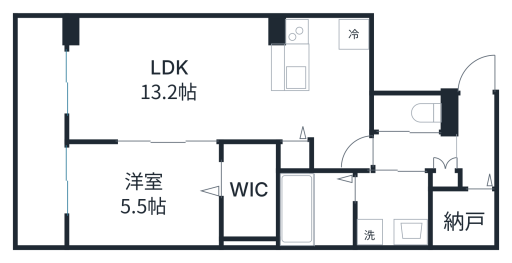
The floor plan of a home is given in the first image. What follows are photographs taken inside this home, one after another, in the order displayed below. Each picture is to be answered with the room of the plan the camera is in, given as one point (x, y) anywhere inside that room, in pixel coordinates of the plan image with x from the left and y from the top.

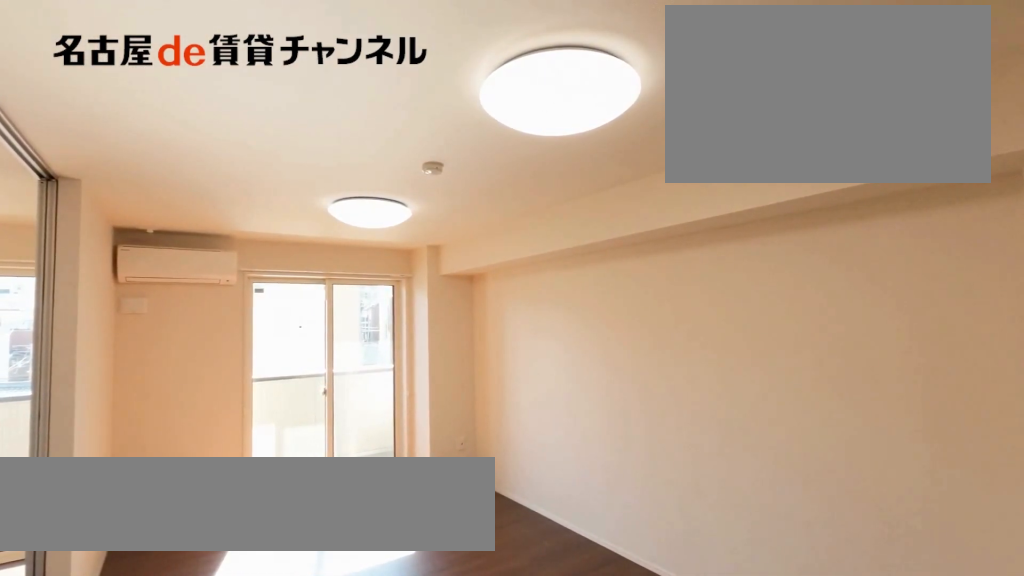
(197, 84)
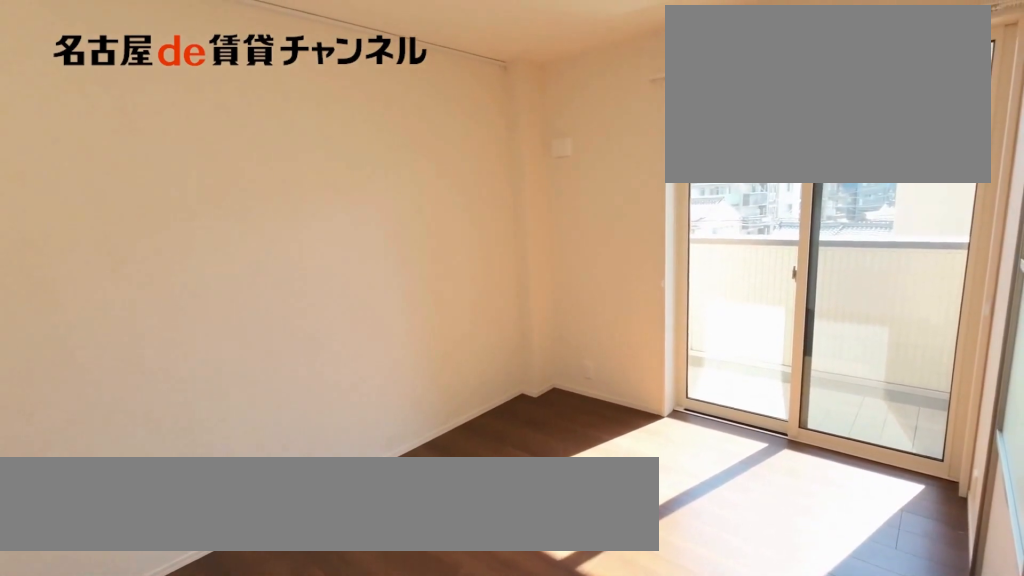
(141, 193)
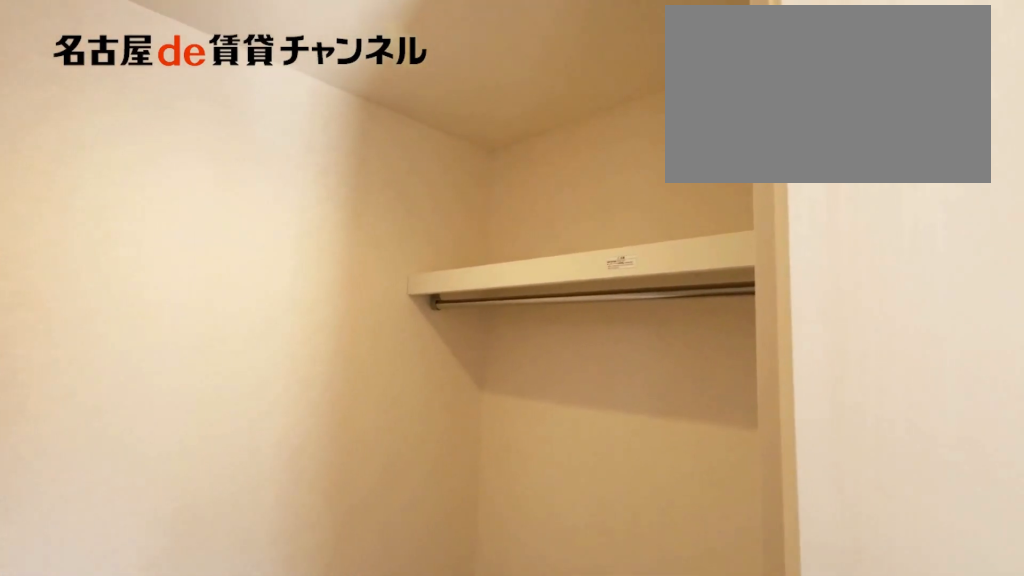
(247, 192)
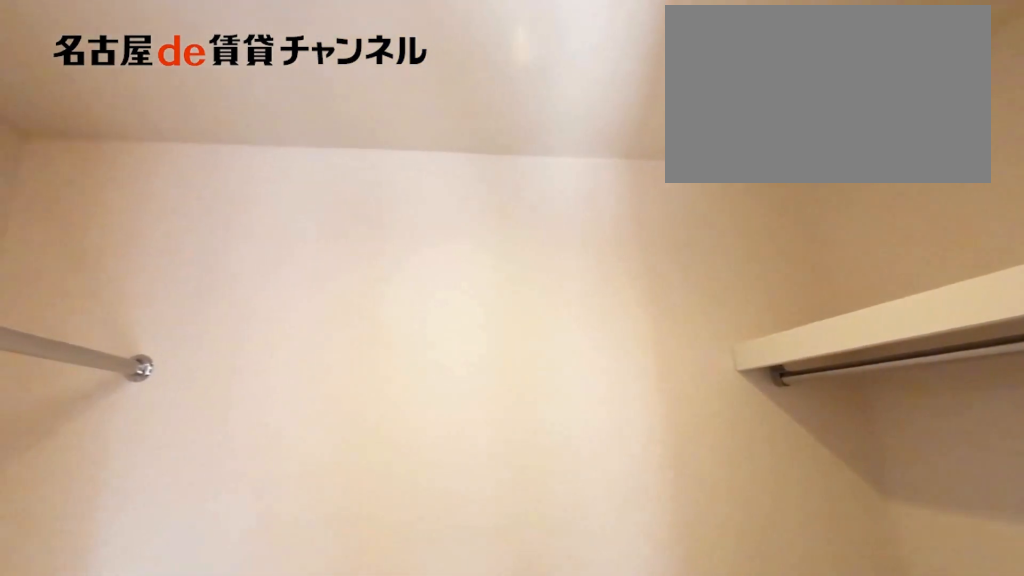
(247, 192)
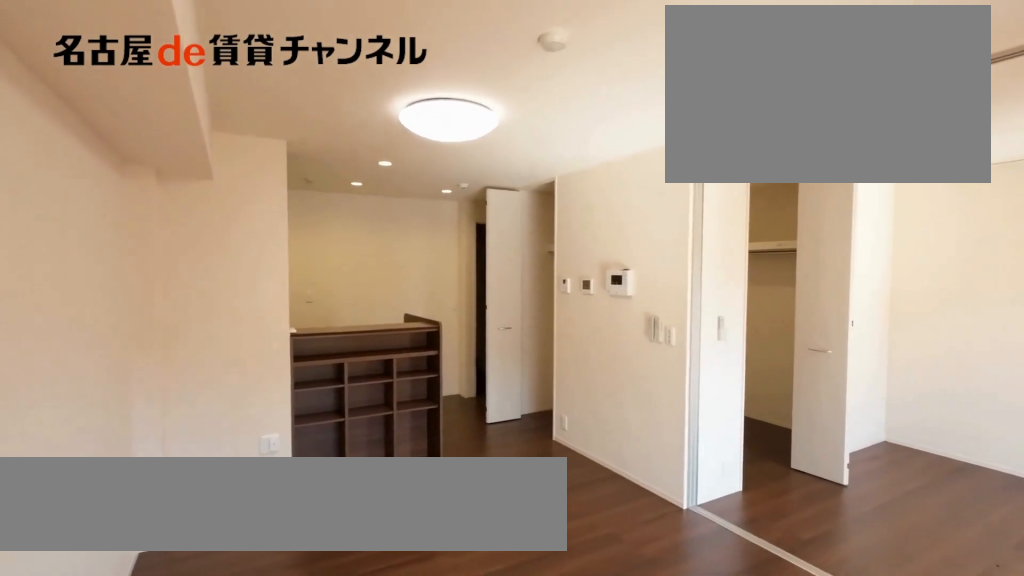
(194, 85)
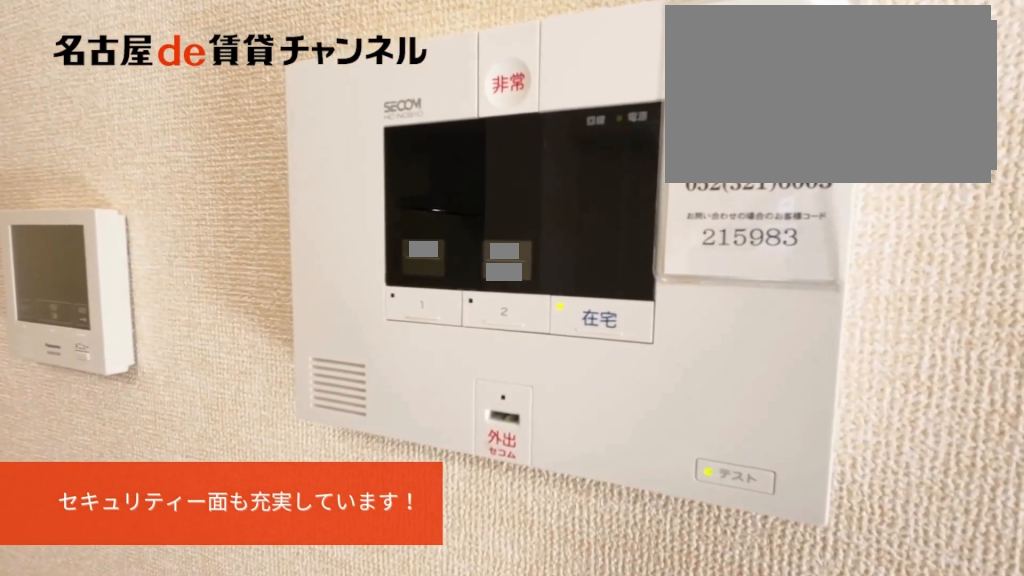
(194, 85)
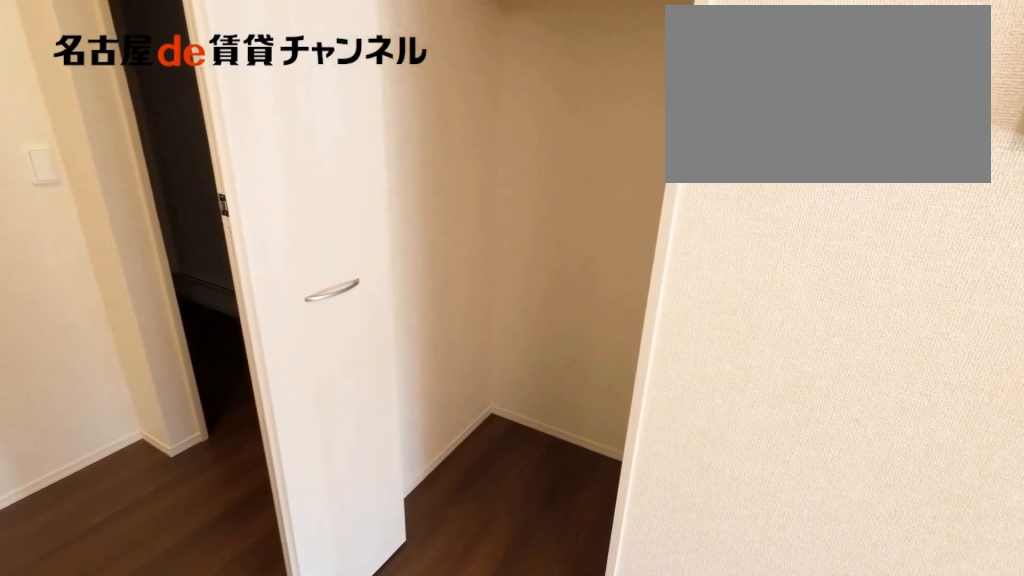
(294, 156)
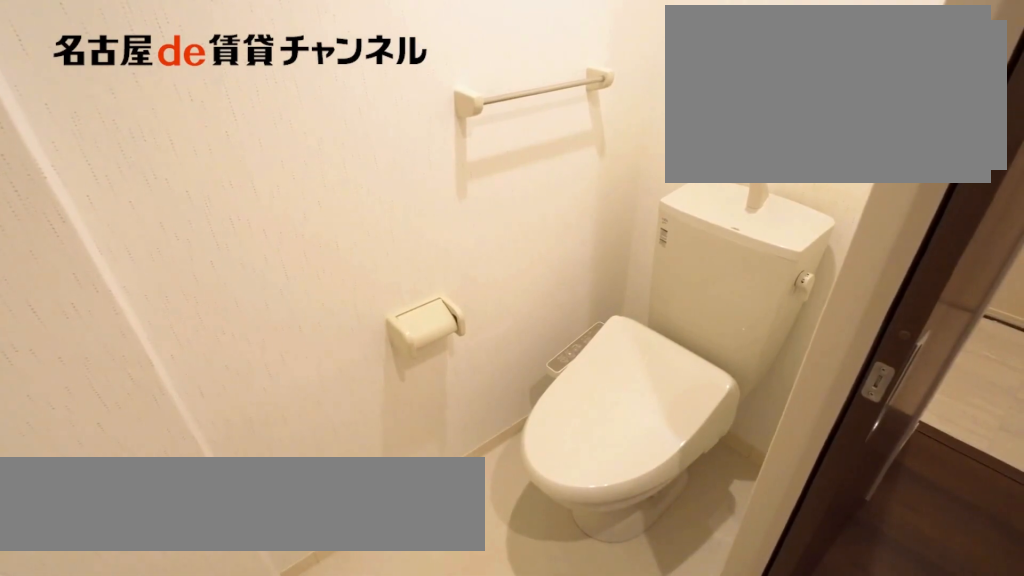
(412, 112)
